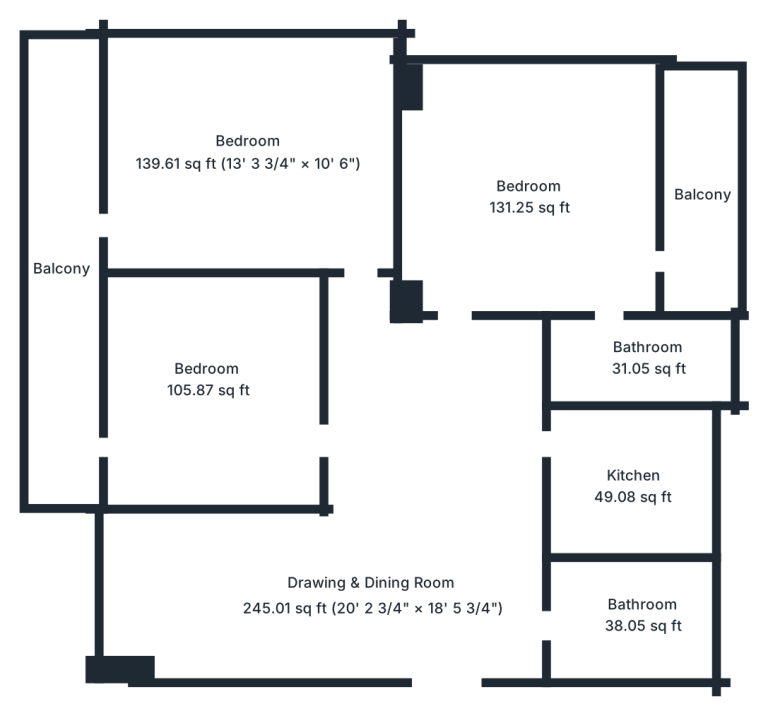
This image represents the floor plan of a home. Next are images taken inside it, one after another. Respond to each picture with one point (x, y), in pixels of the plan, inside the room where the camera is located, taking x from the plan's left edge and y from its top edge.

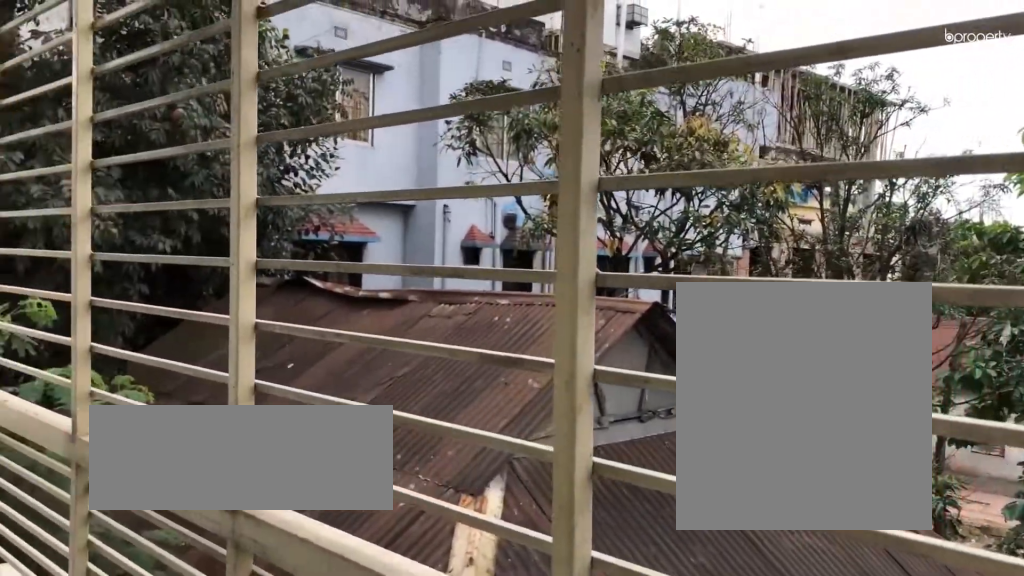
(704, 190)
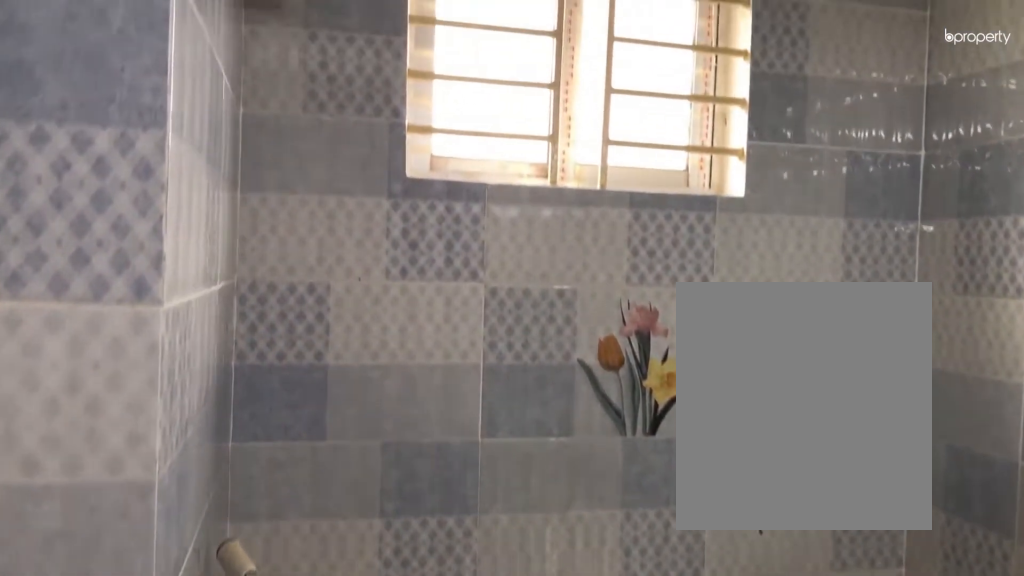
(643, 366)
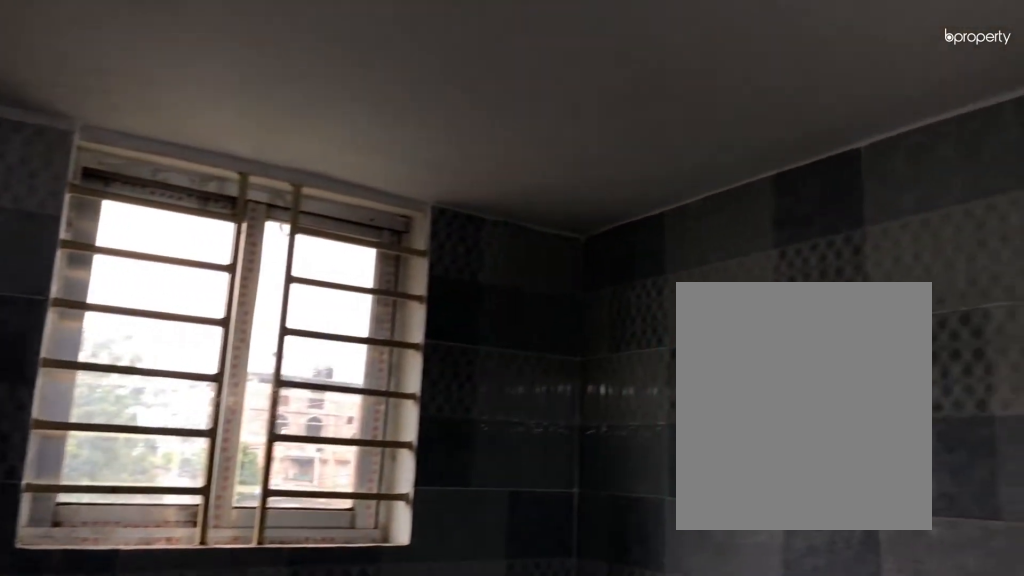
(643, 366)
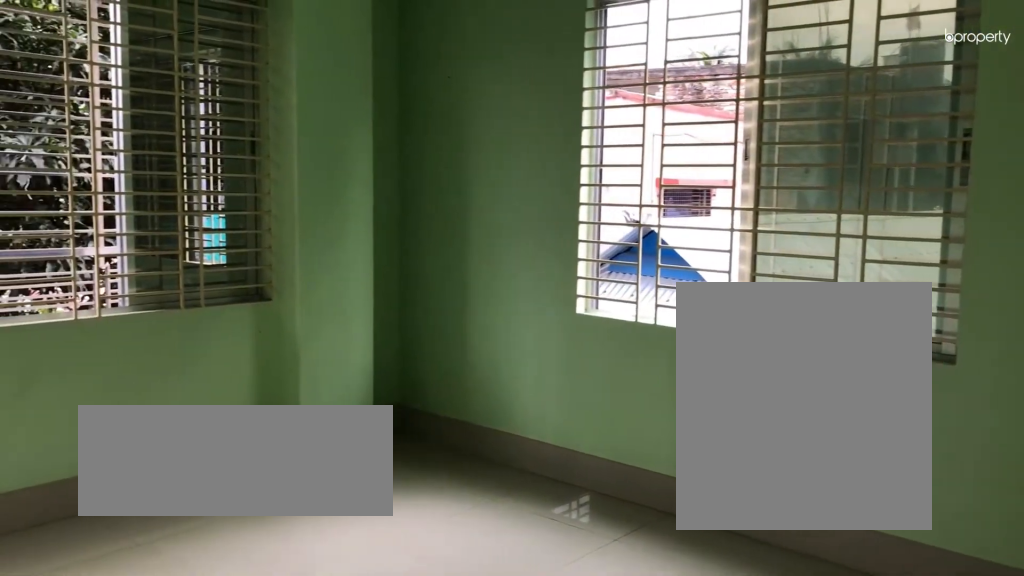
(248, 174)
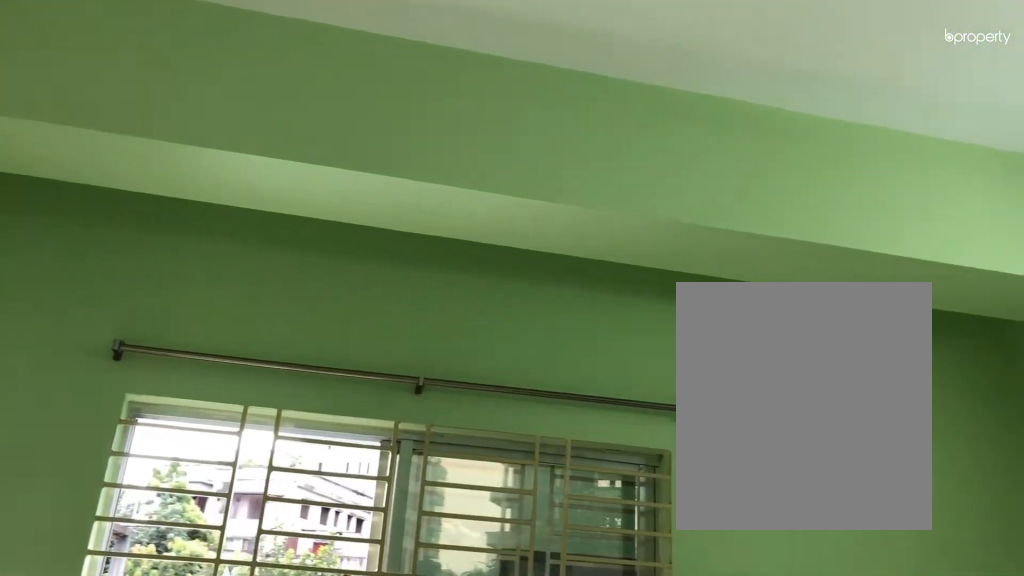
(248, 174)
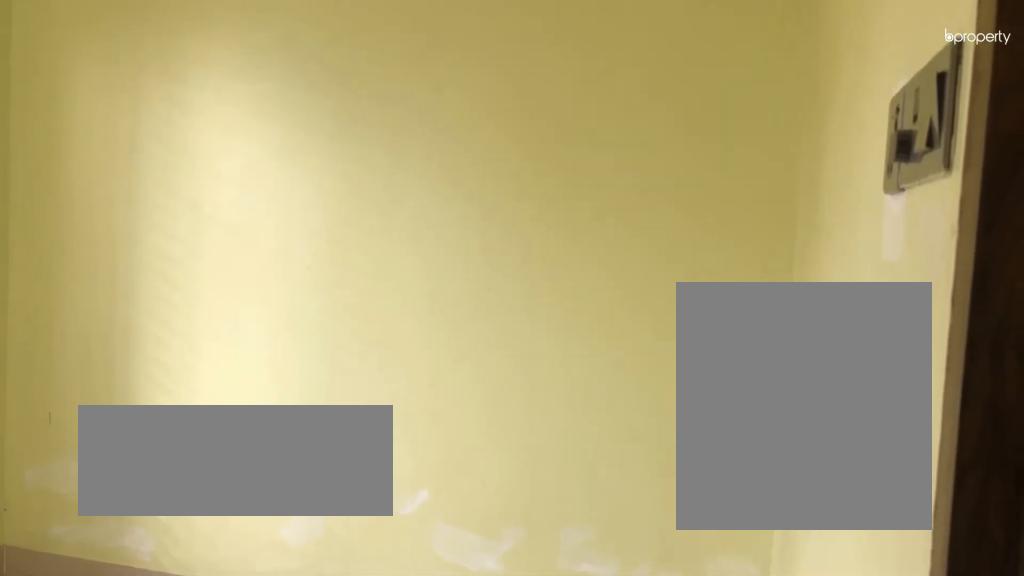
(209, 386)
